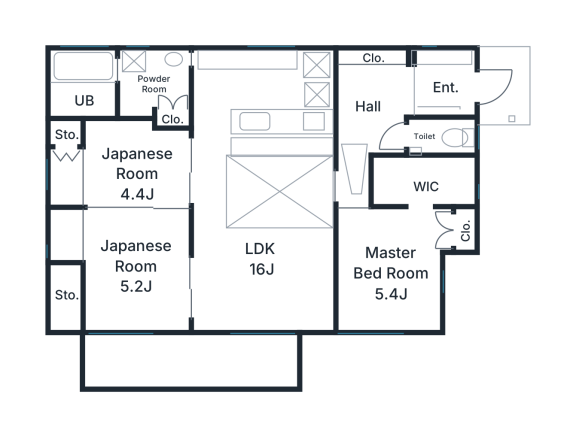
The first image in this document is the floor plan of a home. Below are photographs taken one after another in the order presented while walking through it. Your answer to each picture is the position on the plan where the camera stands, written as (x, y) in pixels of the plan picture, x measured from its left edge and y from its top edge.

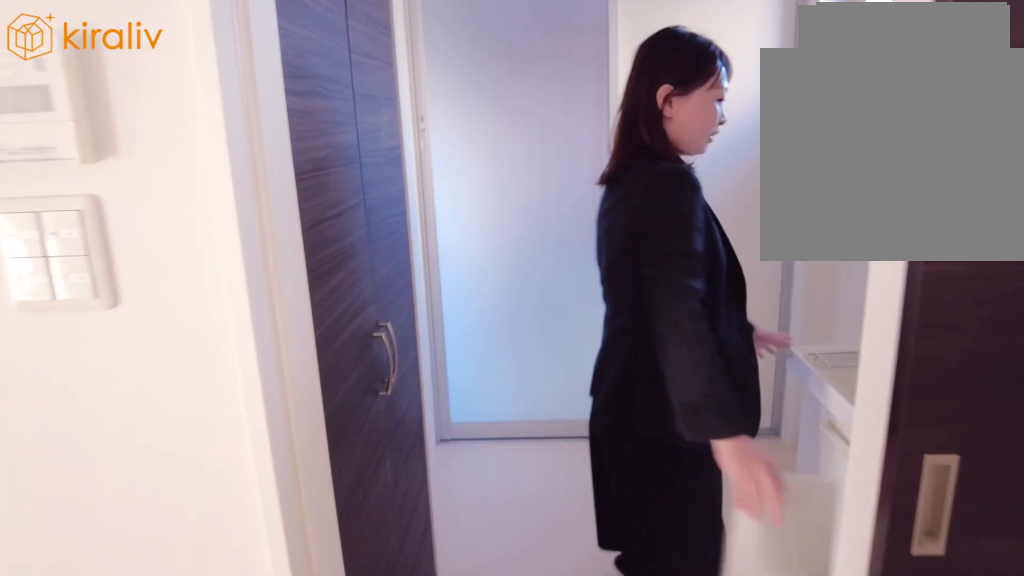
(166, 98)
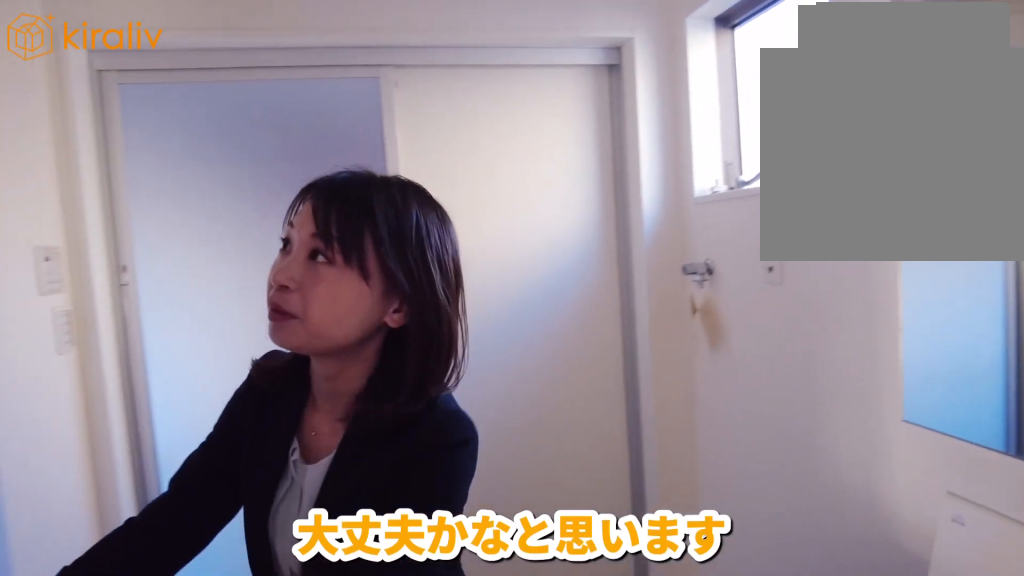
(133, 99)
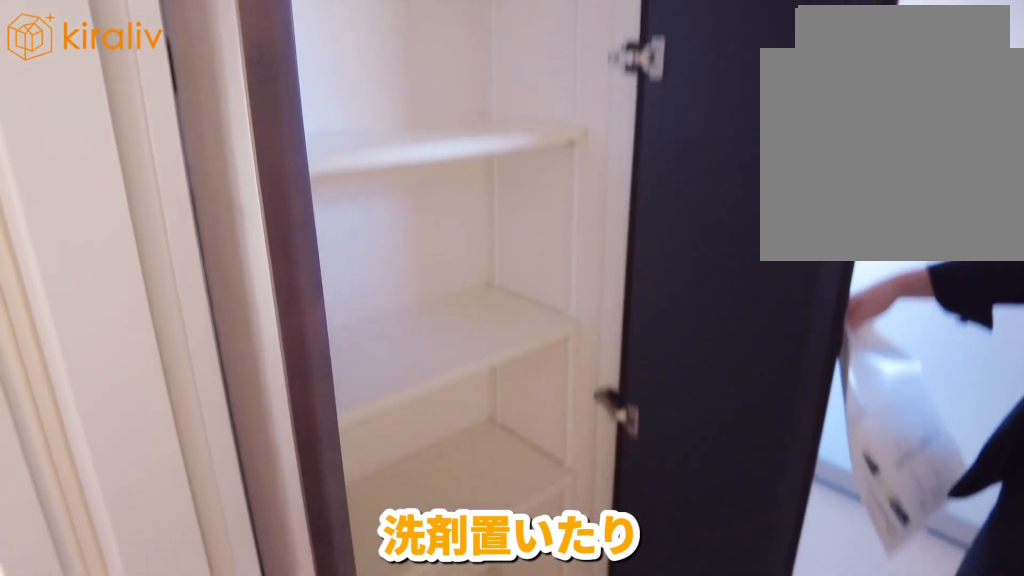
(128, 99)
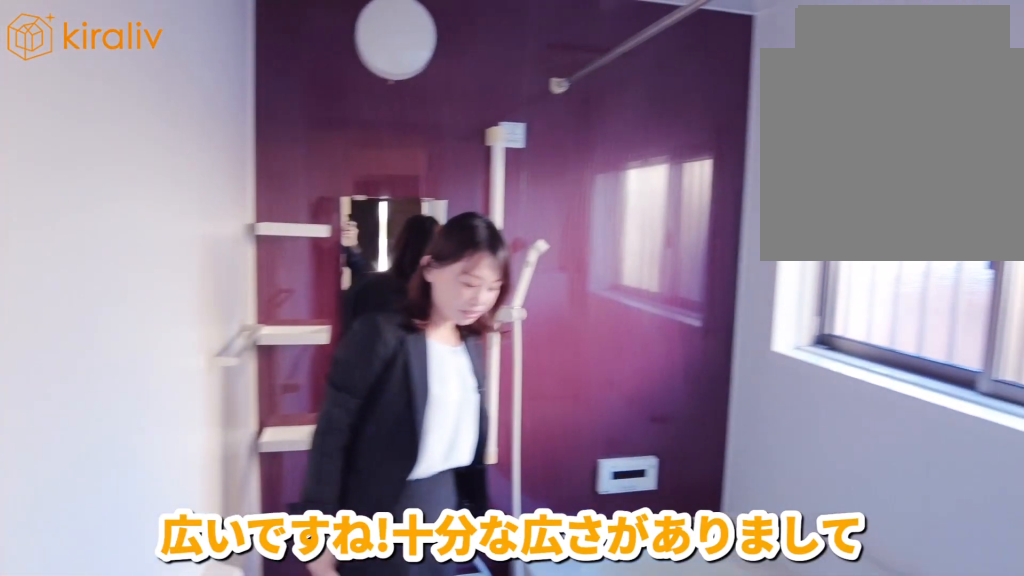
(88, 102)
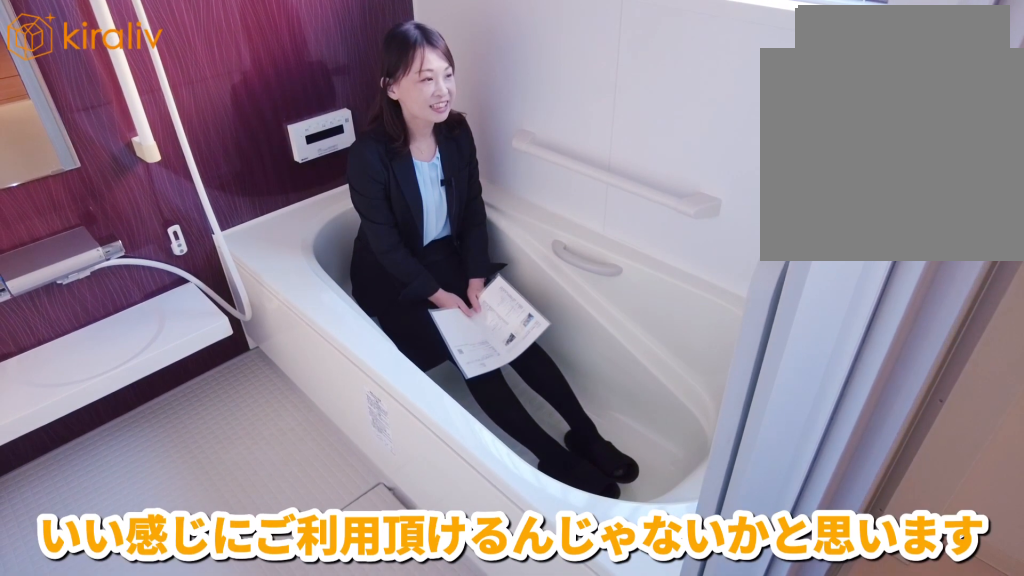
(88, 102)
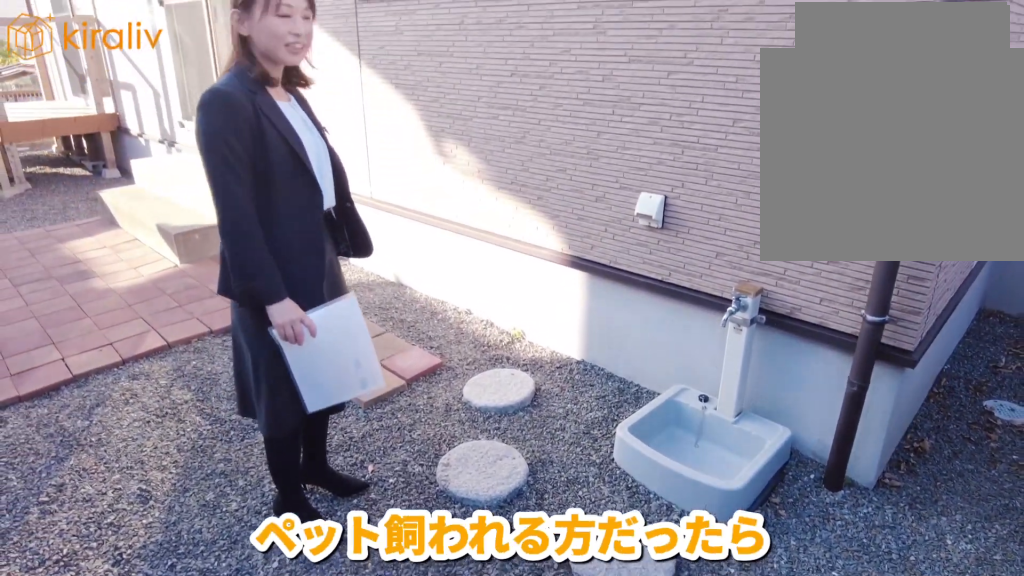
(418, 336)
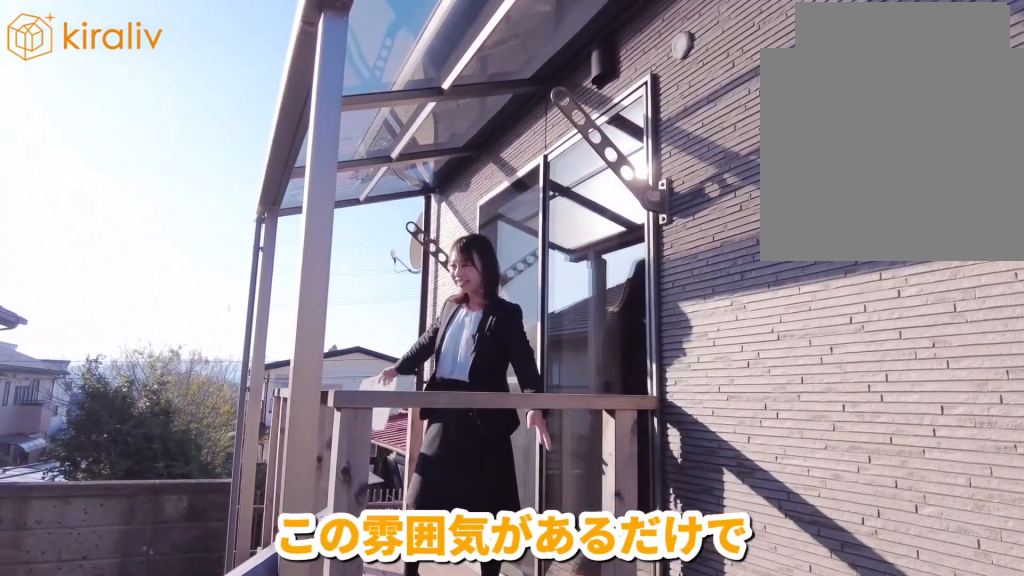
(146, 384)
